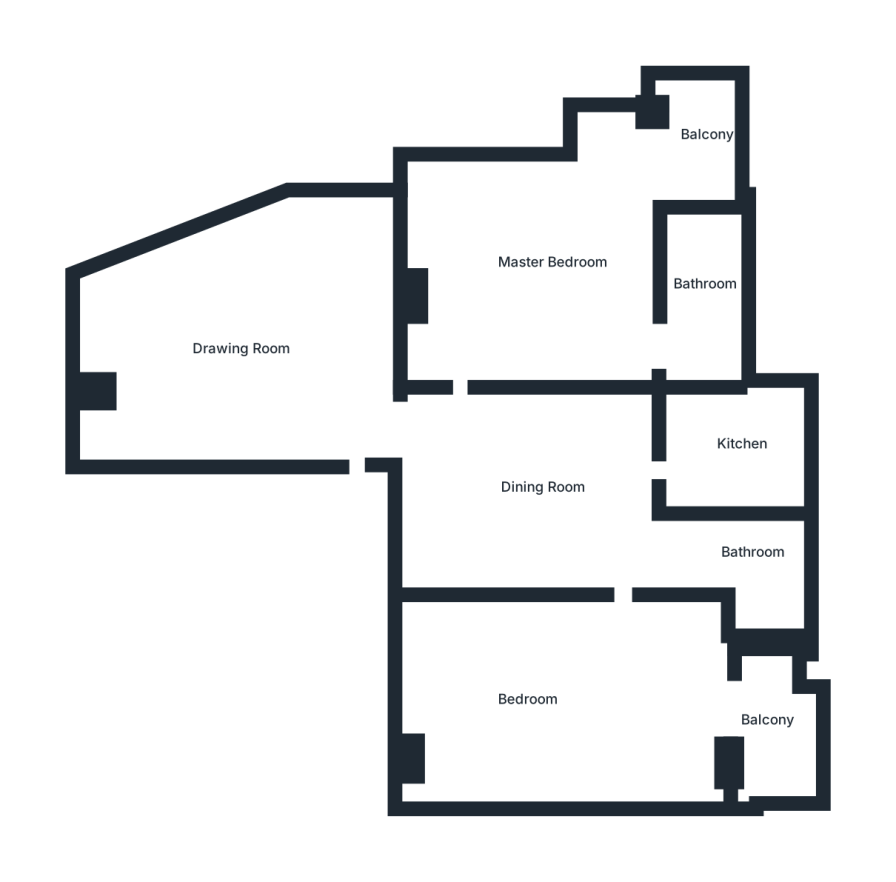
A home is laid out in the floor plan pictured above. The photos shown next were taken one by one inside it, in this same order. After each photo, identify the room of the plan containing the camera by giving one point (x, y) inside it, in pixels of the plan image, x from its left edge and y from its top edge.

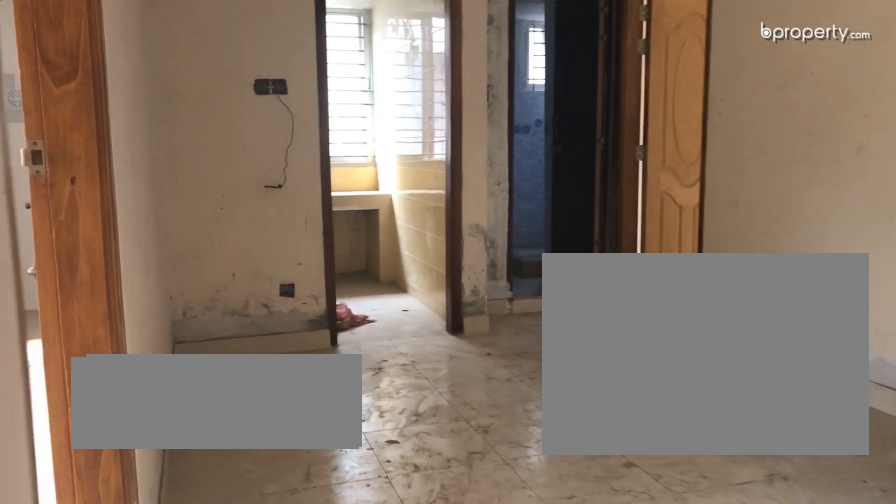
(516, 505)
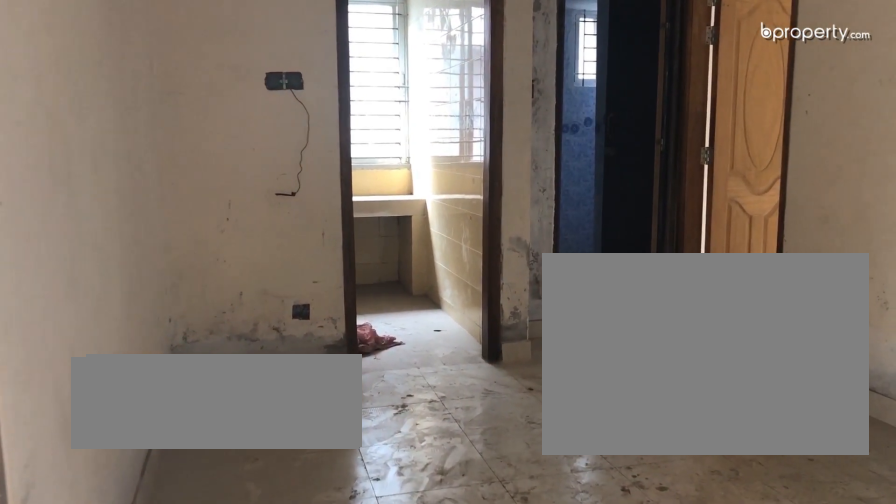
(516, 505)
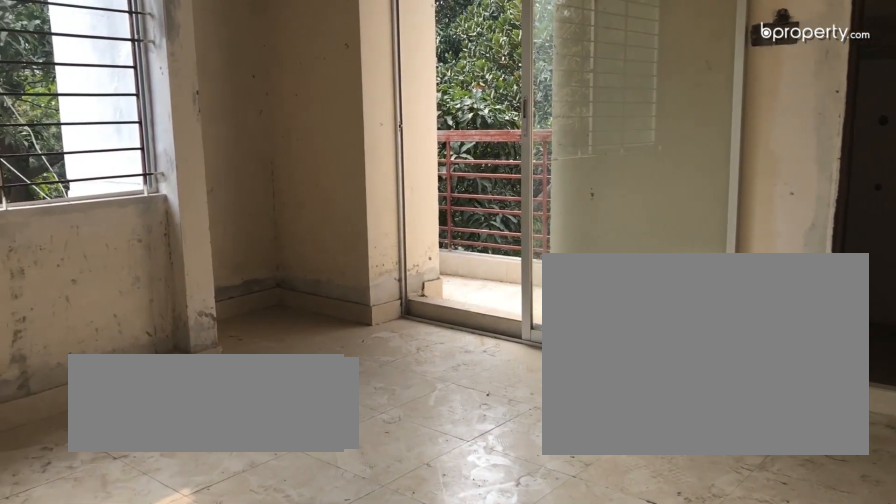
(554, 295)
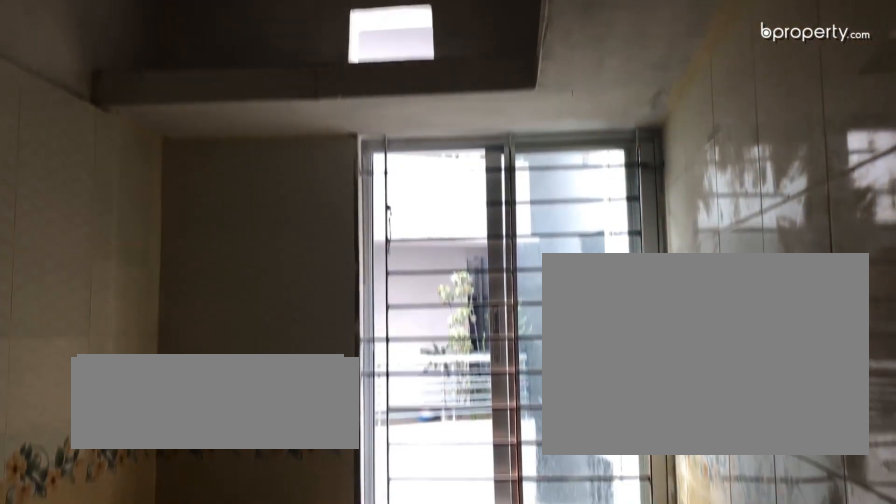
(724, 453)
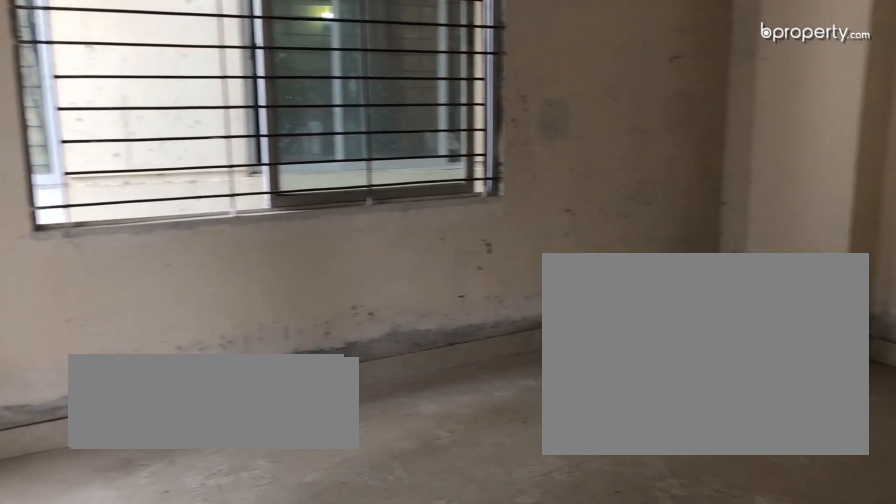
(590, 688)
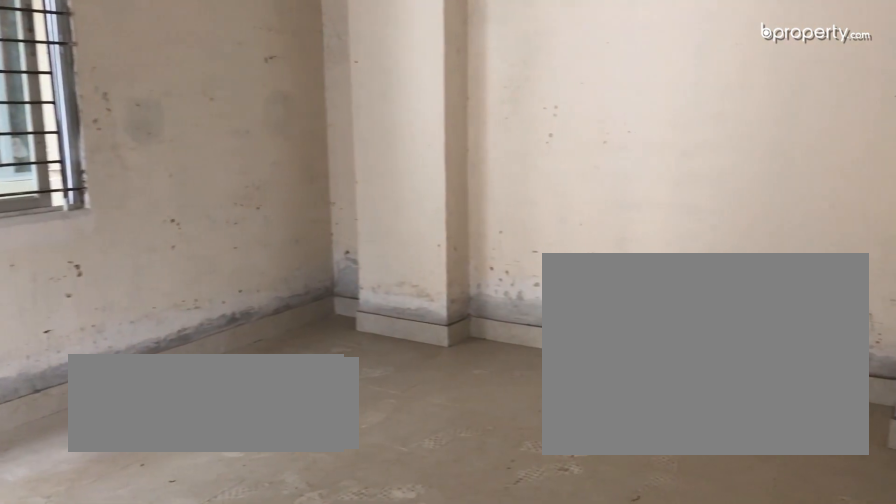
(590, 688)
